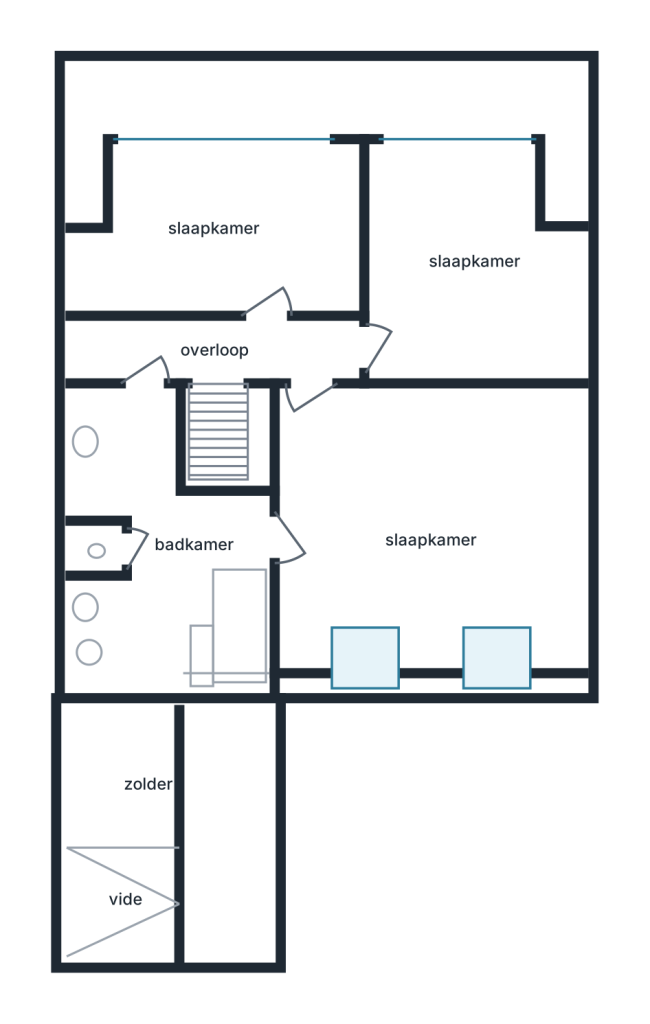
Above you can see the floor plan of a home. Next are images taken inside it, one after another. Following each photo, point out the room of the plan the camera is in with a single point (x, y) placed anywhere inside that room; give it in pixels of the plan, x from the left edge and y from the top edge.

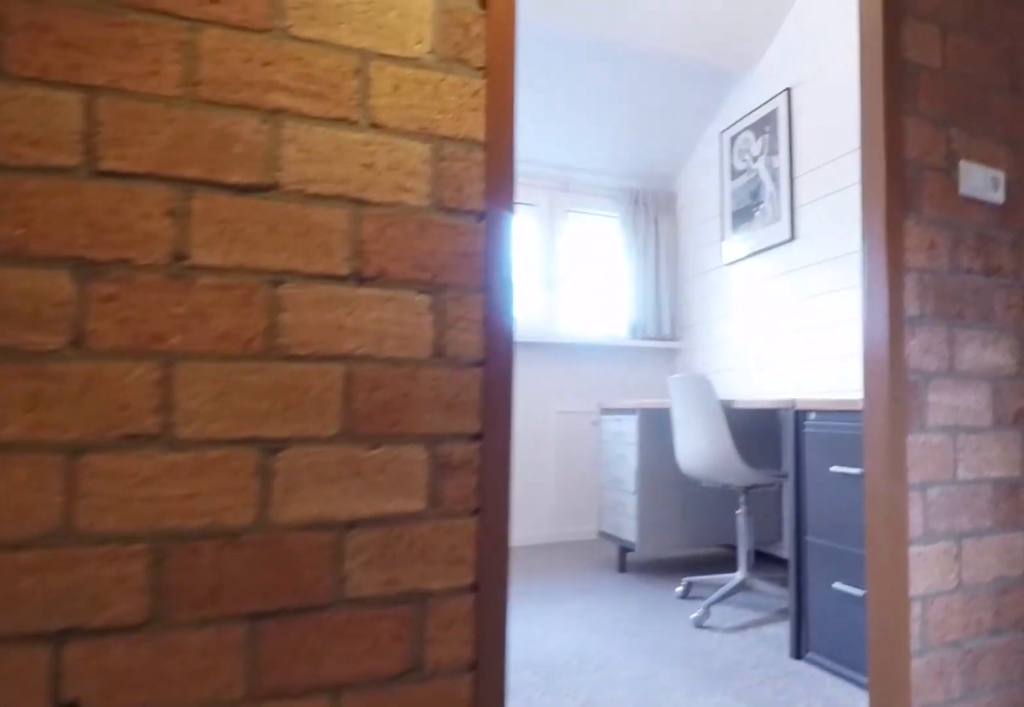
(159, 346)
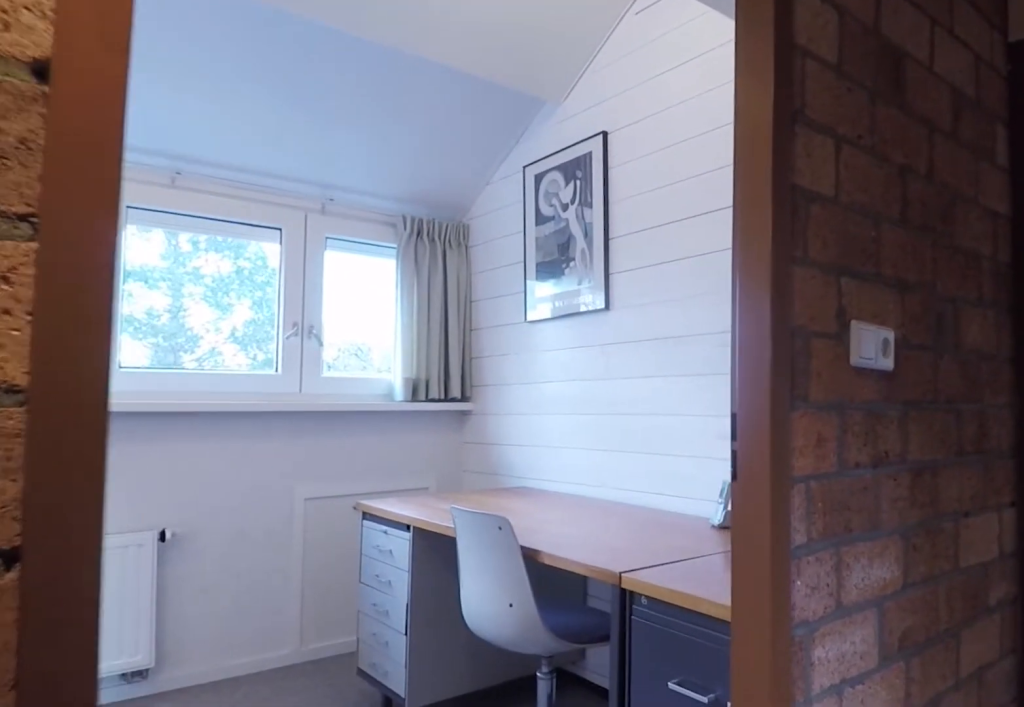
(159, 346)
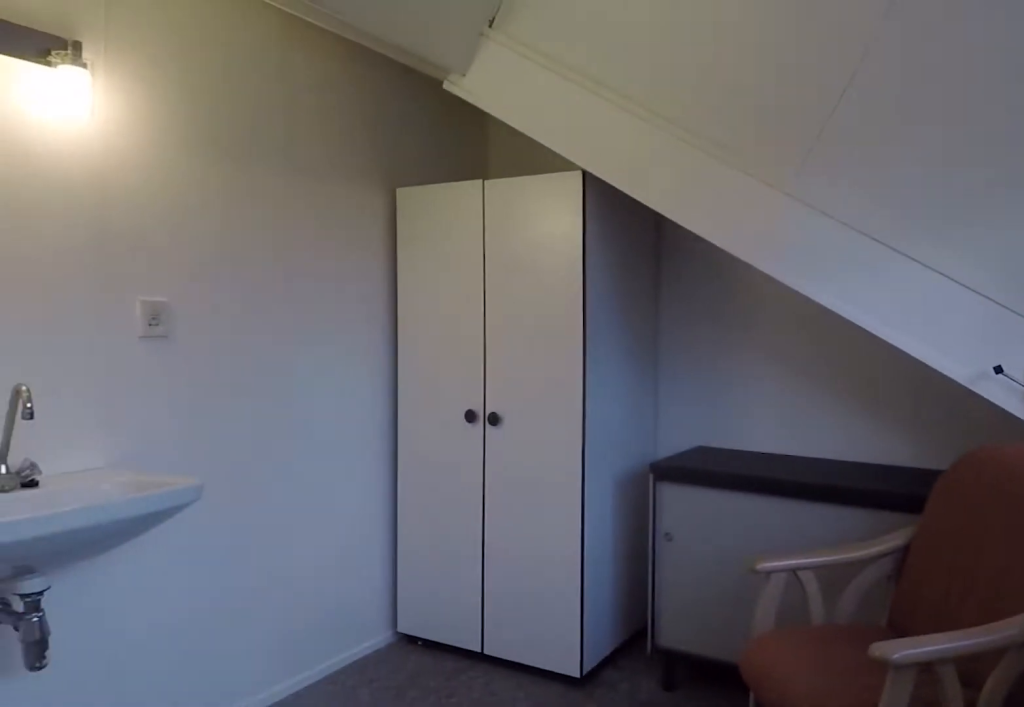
(194, 224)
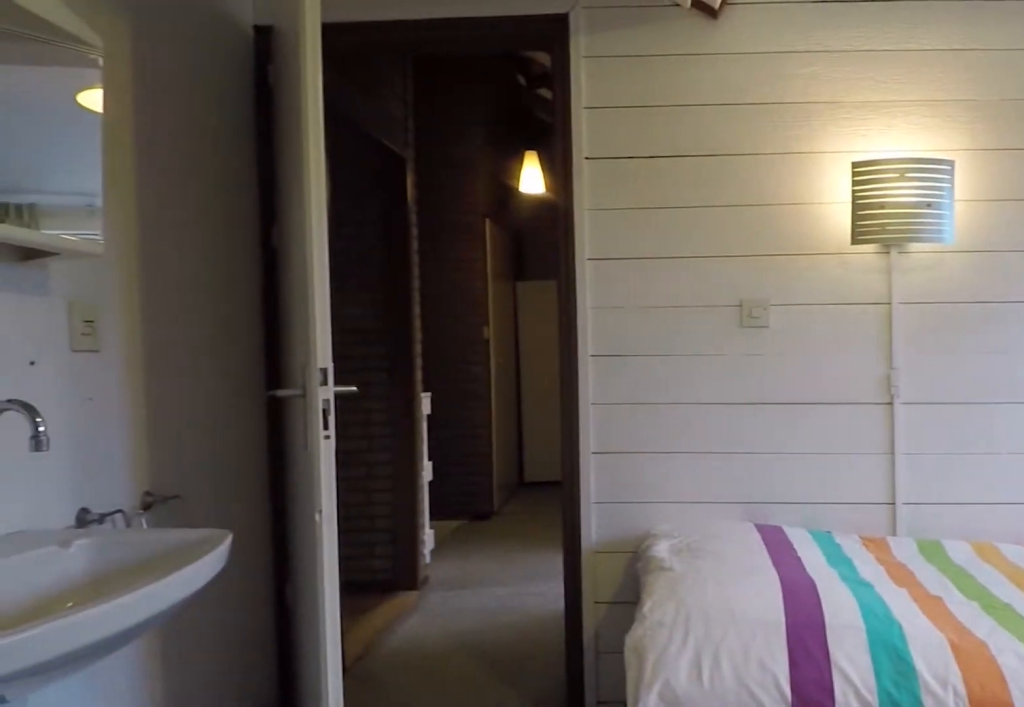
(452, 164)
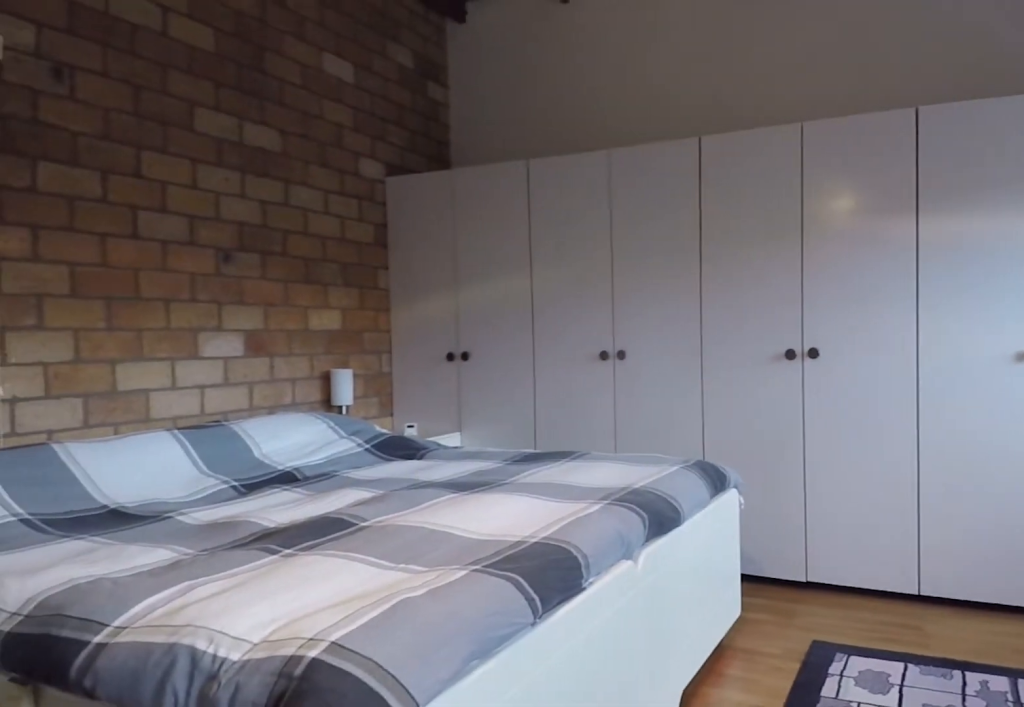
(428, 586)
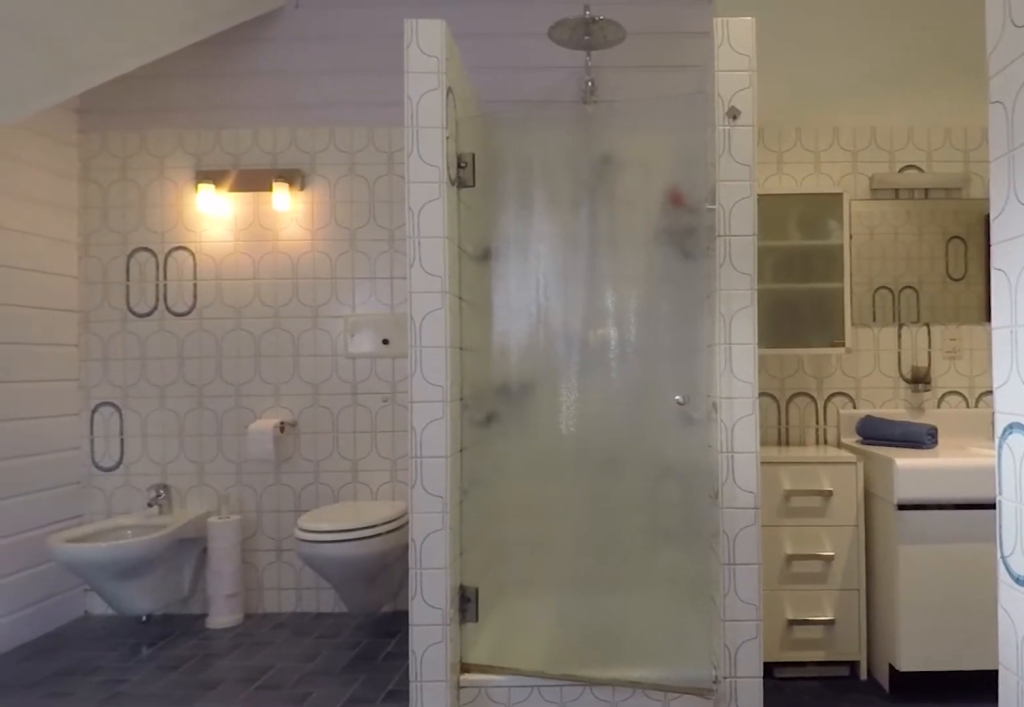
(158, 557)
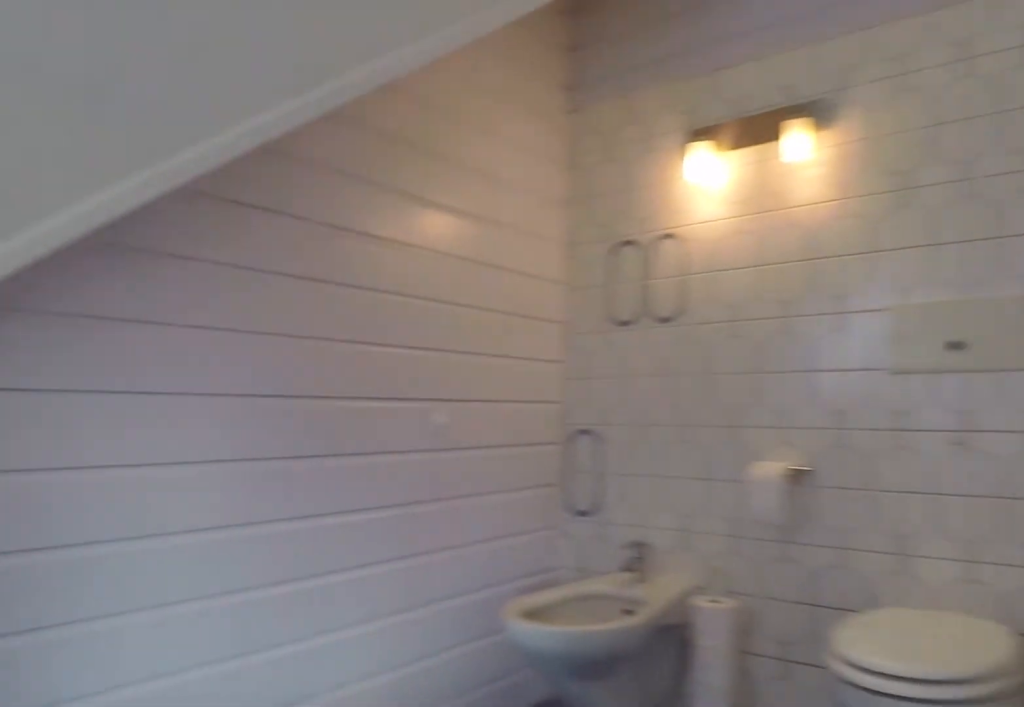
(158, 557)
